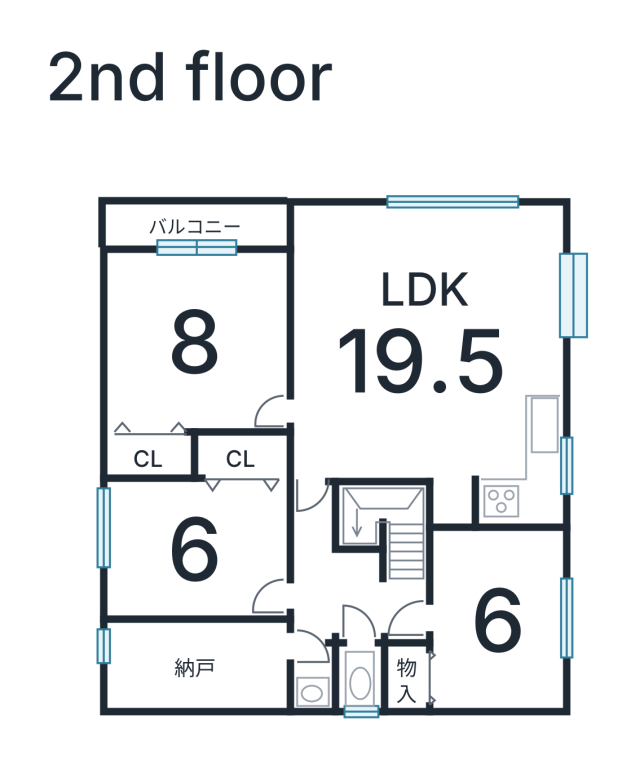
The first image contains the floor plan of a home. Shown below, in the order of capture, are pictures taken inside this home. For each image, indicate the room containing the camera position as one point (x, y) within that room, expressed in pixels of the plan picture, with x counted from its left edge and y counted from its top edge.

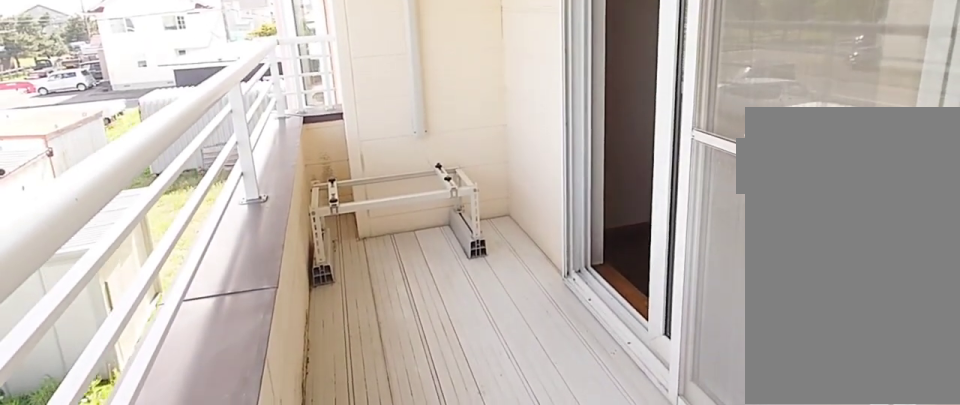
(184, 228)
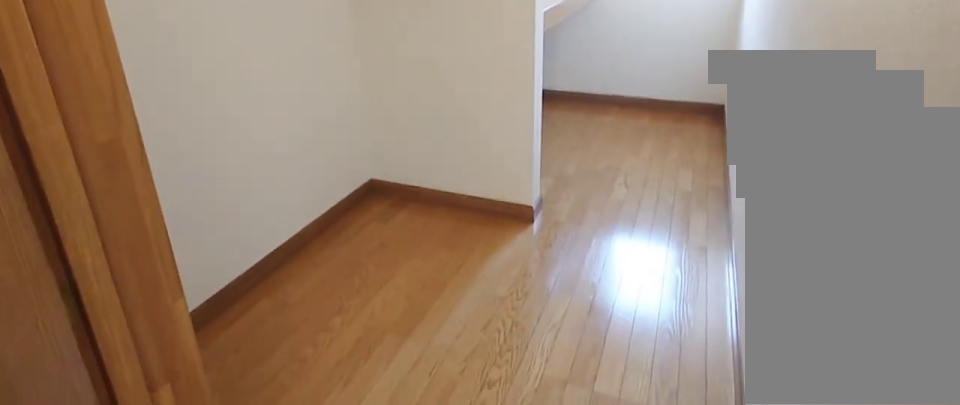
(189, 676)
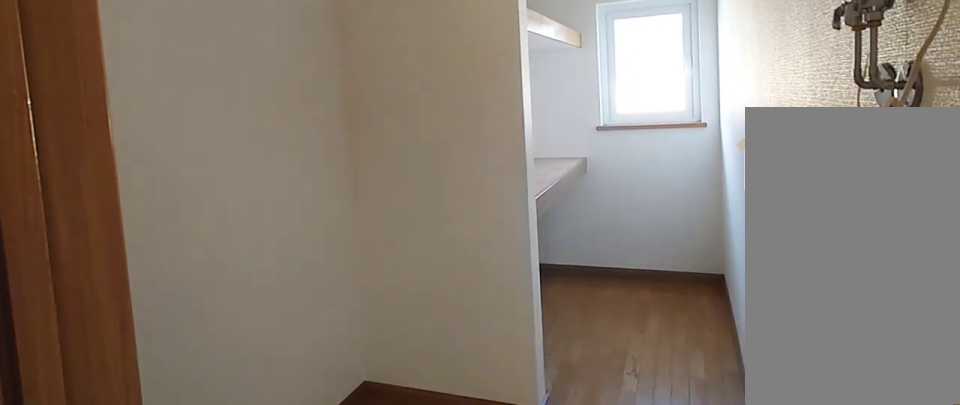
(189, 676)
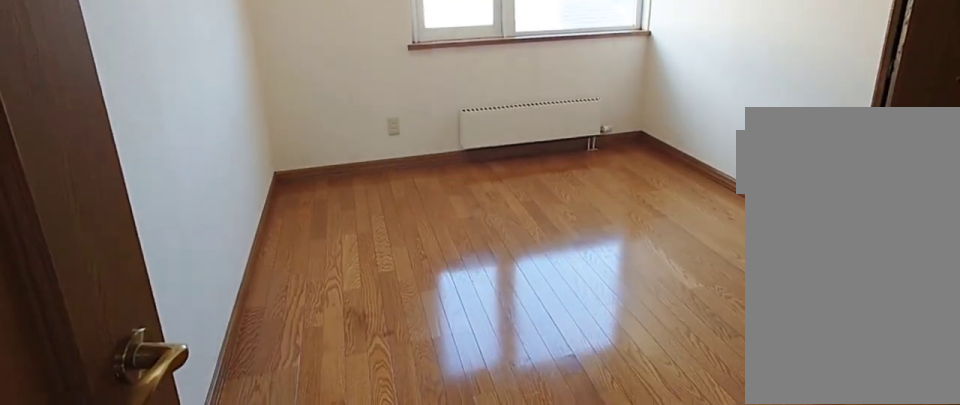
(189, 563)
